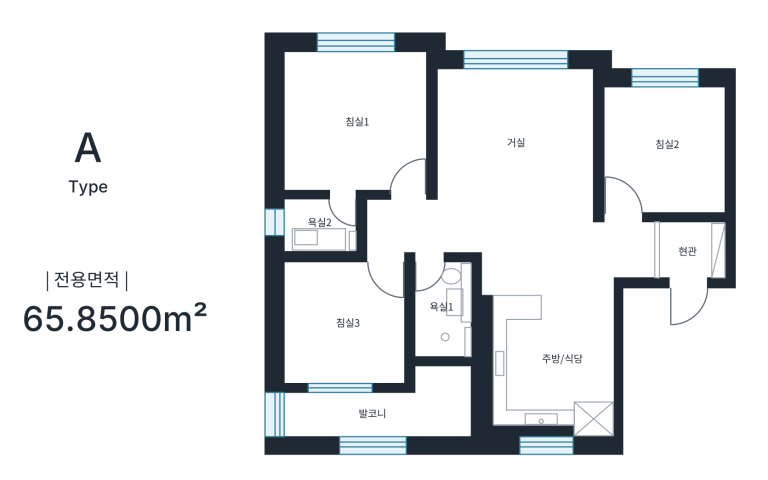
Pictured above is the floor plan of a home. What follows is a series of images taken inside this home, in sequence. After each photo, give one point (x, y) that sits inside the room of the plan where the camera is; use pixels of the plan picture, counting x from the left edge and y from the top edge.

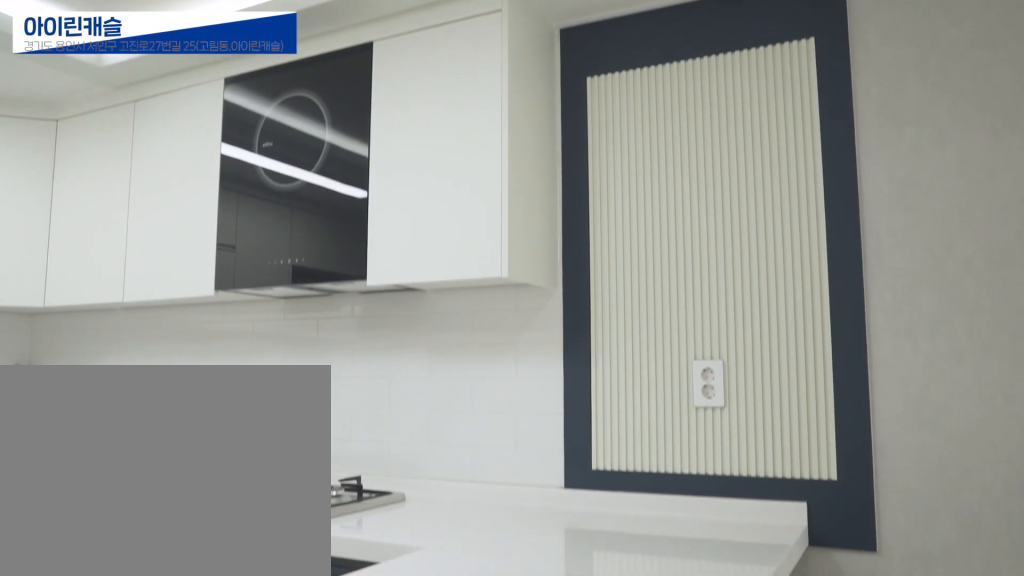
(552, 362)
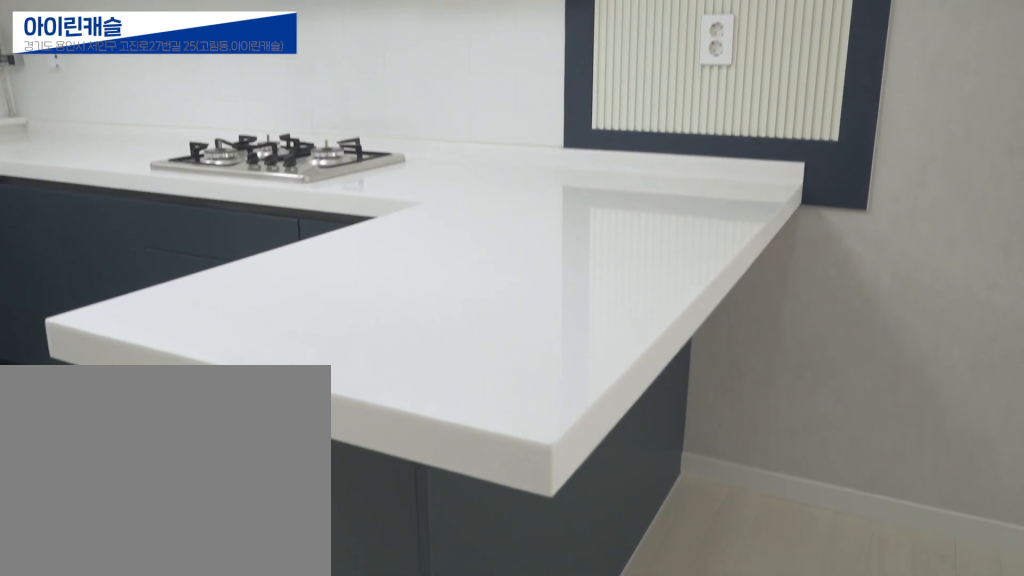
(552, 362)
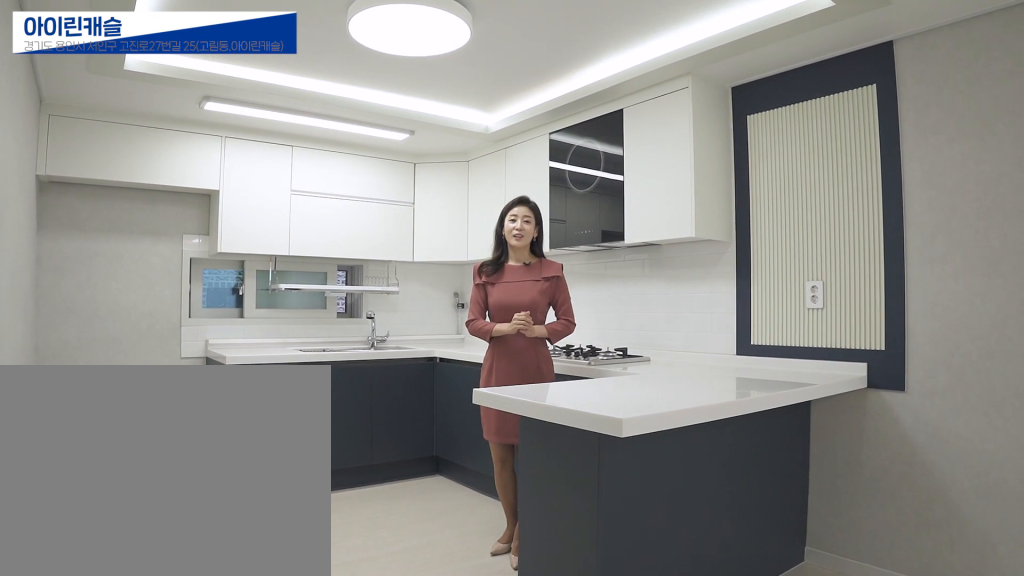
(552, 362)
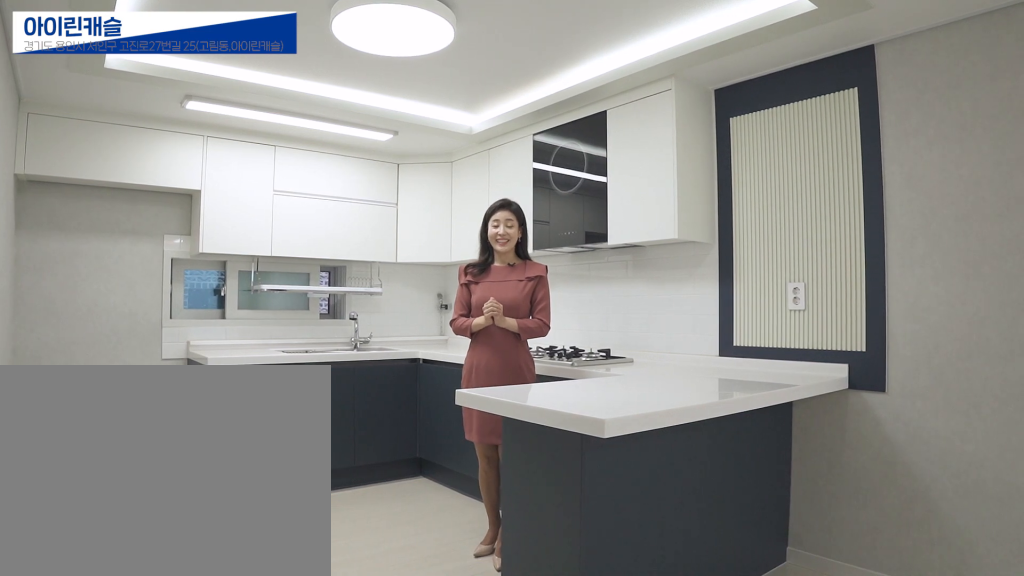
(552, 362)
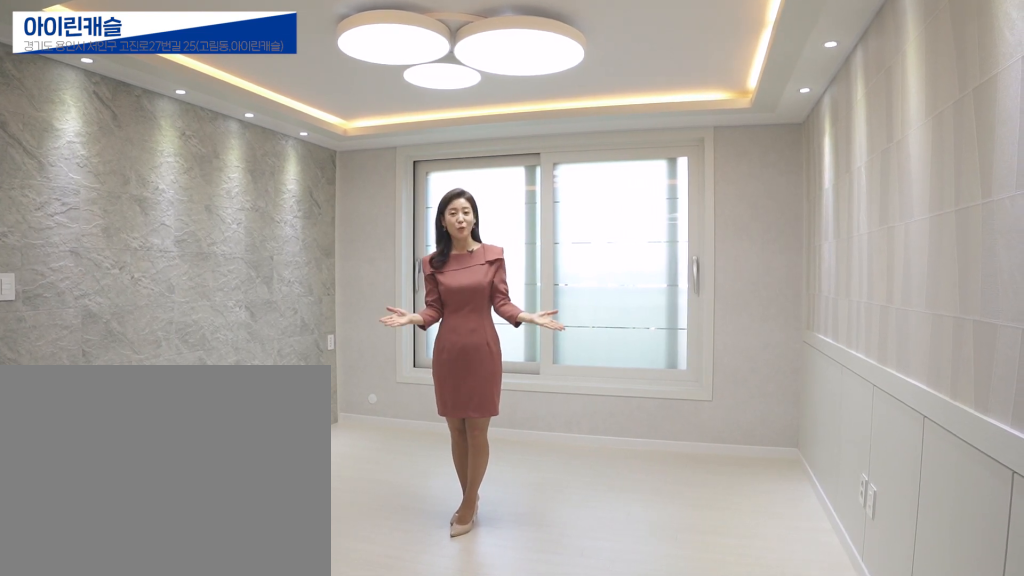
(519, 149)
